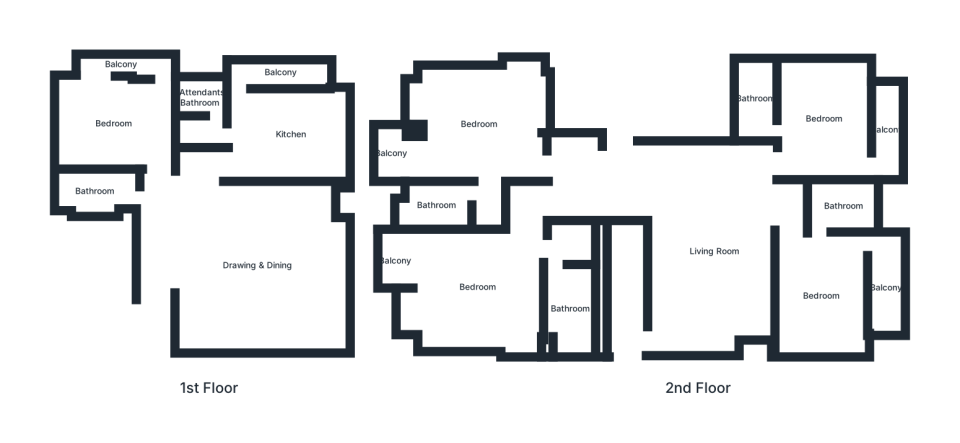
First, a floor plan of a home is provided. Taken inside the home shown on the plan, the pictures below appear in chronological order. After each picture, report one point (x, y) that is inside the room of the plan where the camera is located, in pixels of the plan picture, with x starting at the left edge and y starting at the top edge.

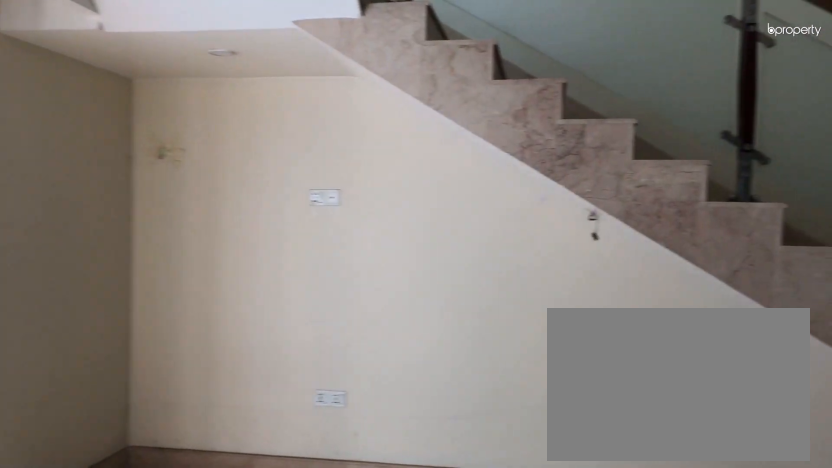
(258, 266)
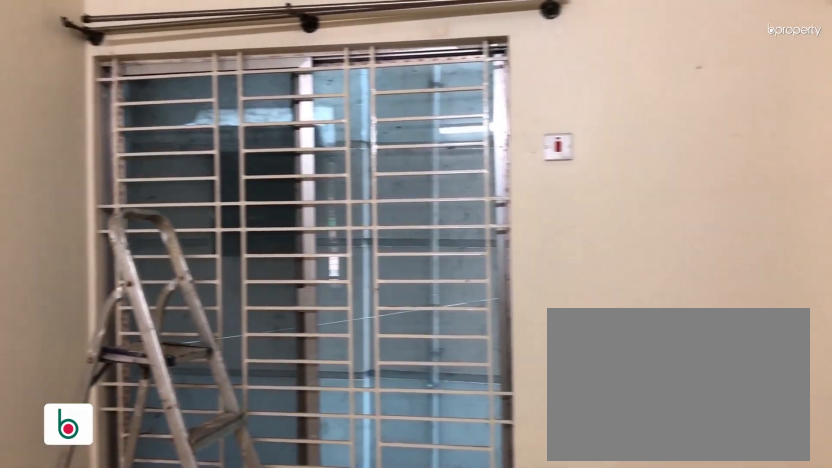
(113, 123)
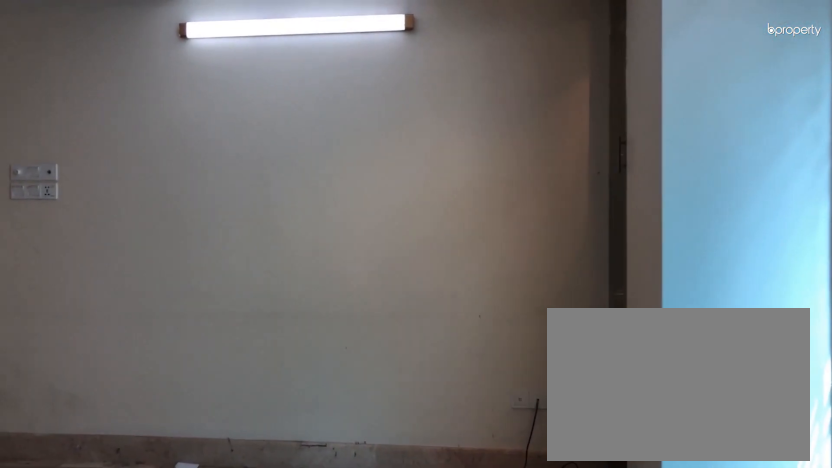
(713, 273)
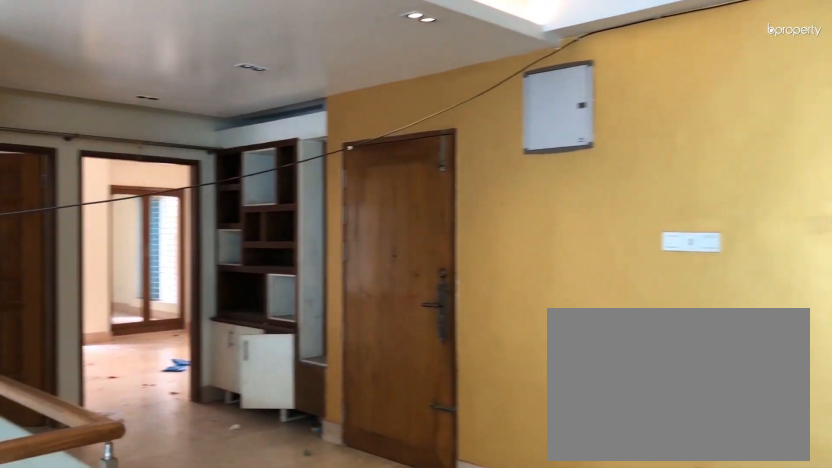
(713, 273)
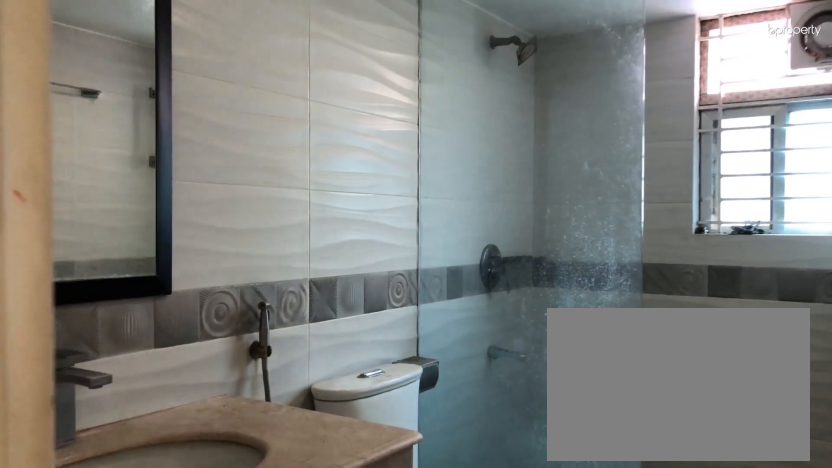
(569, 308)
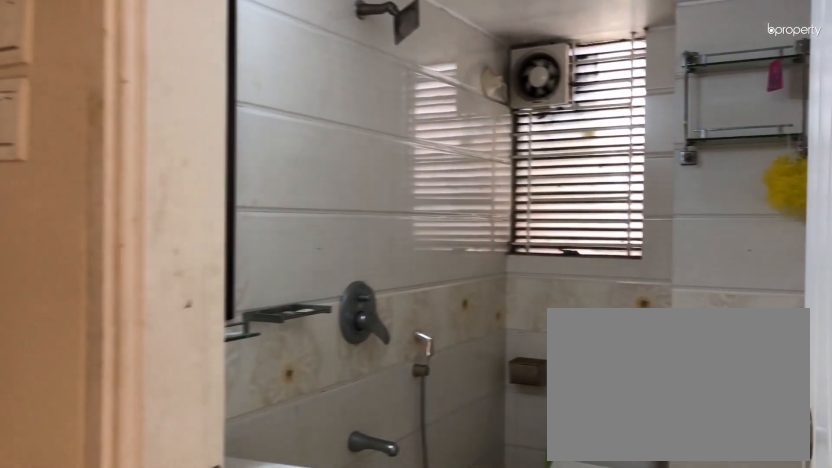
(476, 194)
